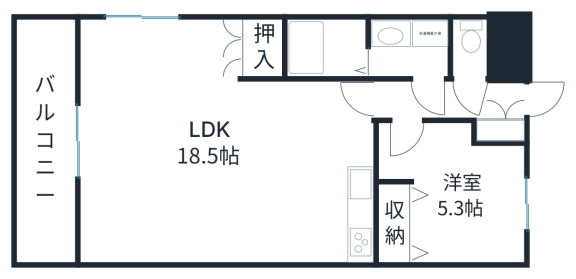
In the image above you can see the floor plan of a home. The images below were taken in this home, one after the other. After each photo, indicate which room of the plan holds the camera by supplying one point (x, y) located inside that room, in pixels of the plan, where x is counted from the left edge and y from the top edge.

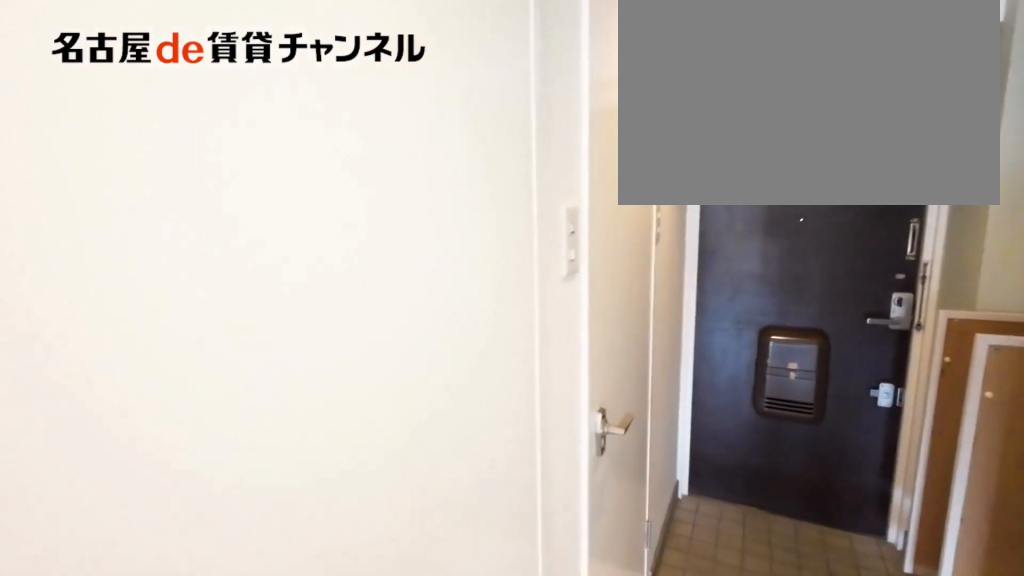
(428, 99)
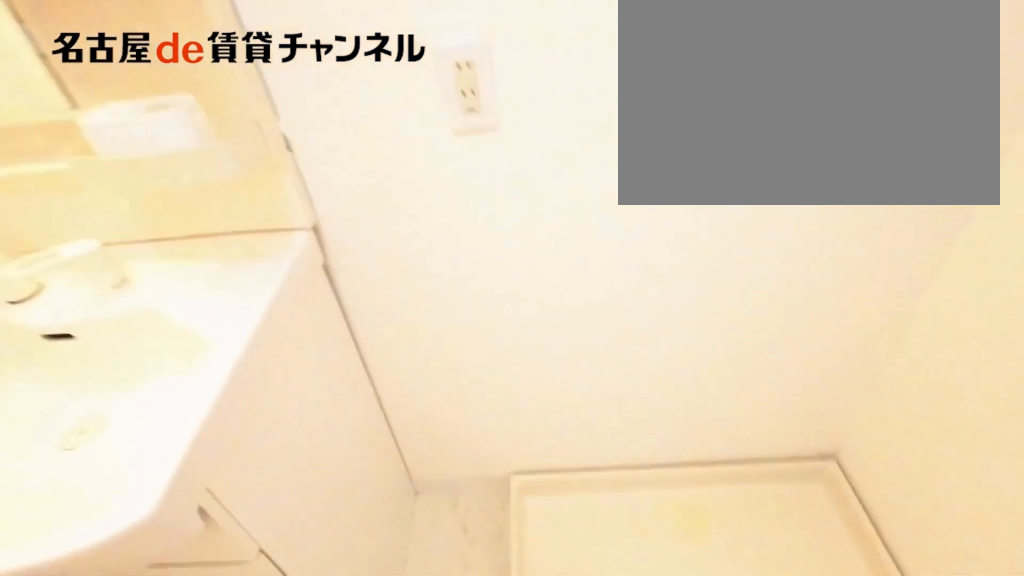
(409, 47)
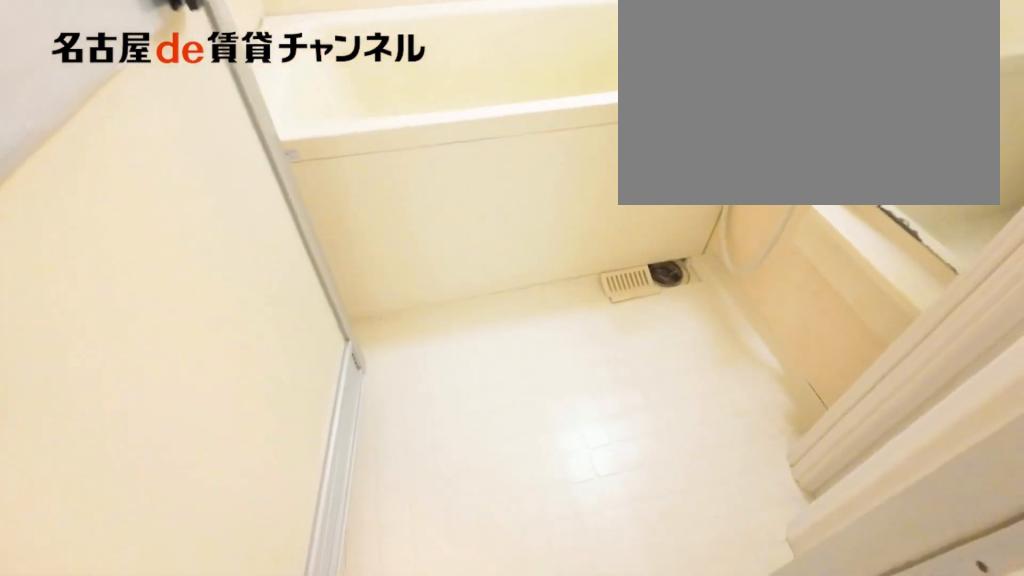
(327, 48)
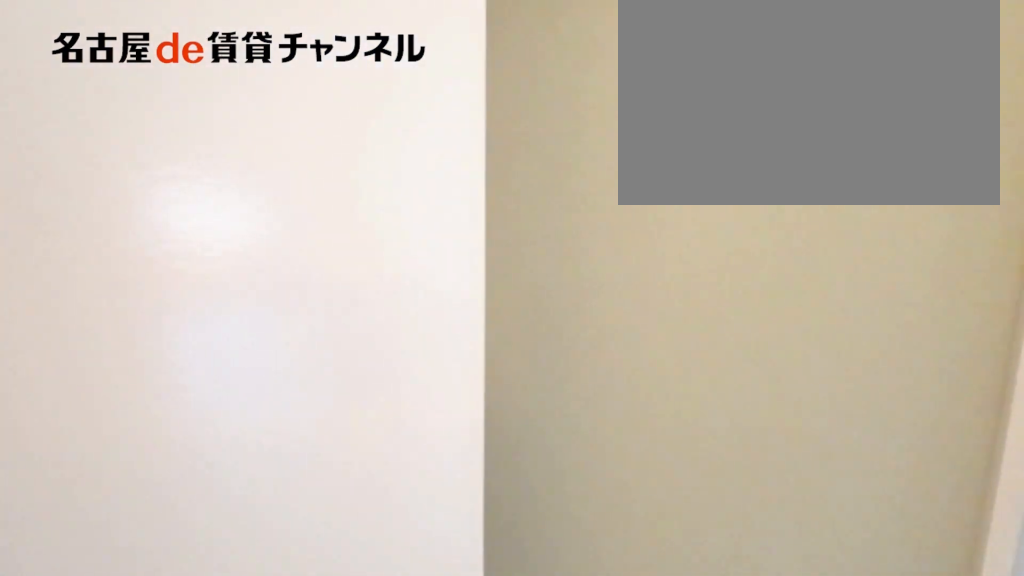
(432, 99)
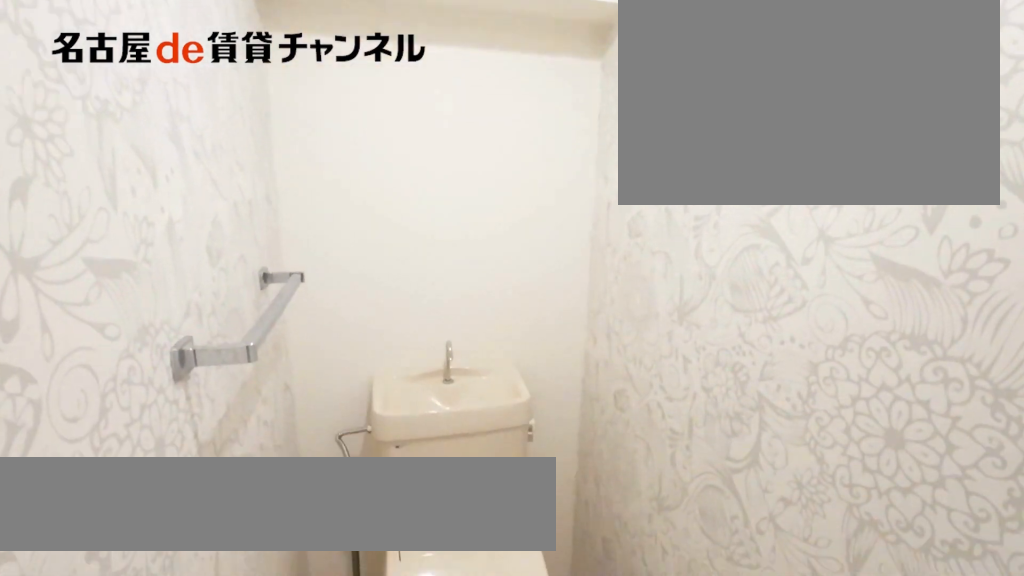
(472, 47)
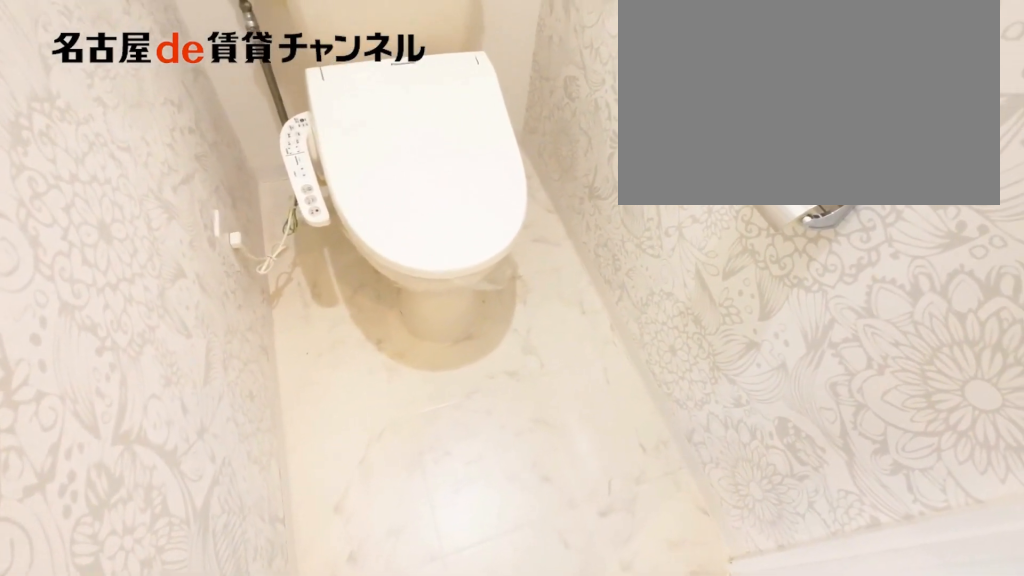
(472, 47)
